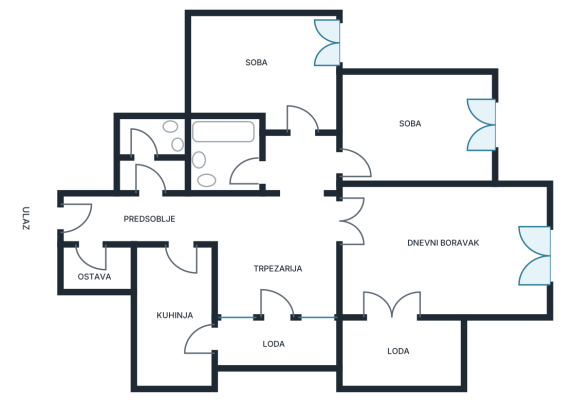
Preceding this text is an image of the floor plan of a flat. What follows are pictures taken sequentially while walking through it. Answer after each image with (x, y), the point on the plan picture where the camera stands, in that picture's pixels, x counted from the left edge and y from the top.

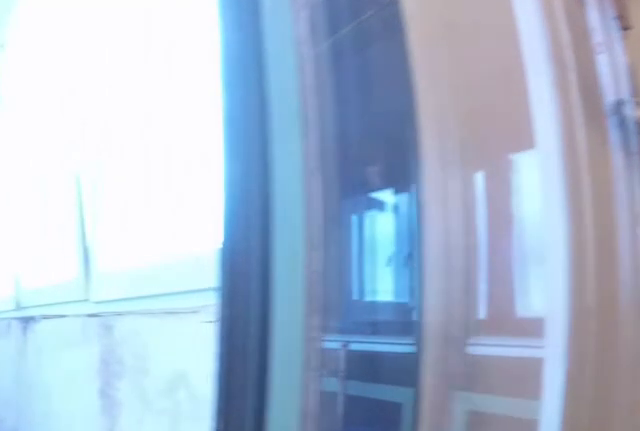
(197, 342)
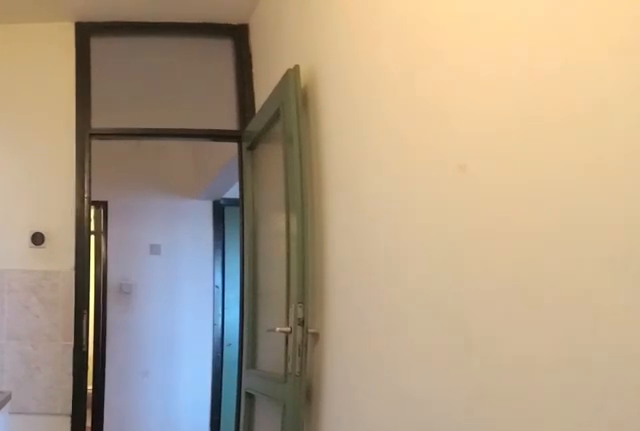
(176, 369)
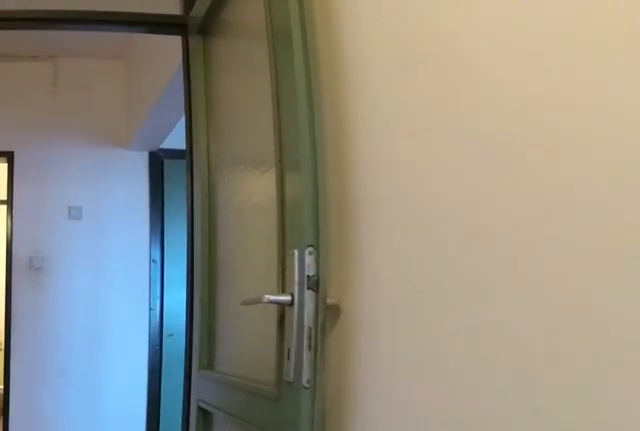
(180, 330)
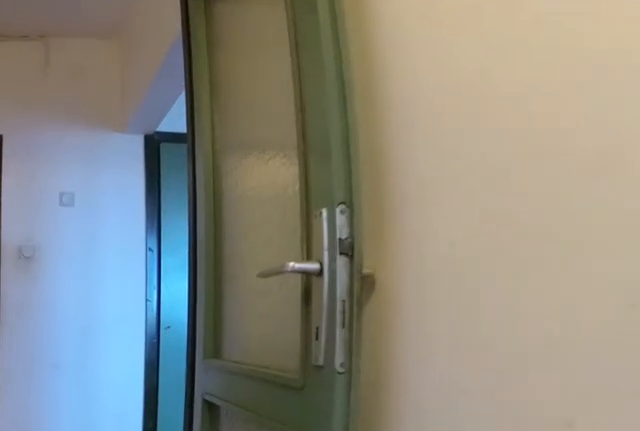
(180, 323)
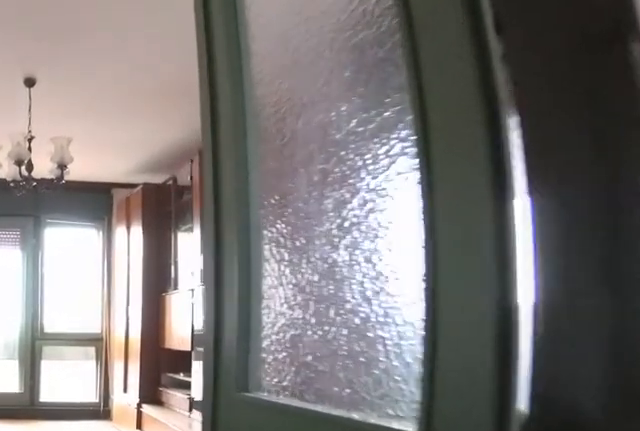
(275, 220)
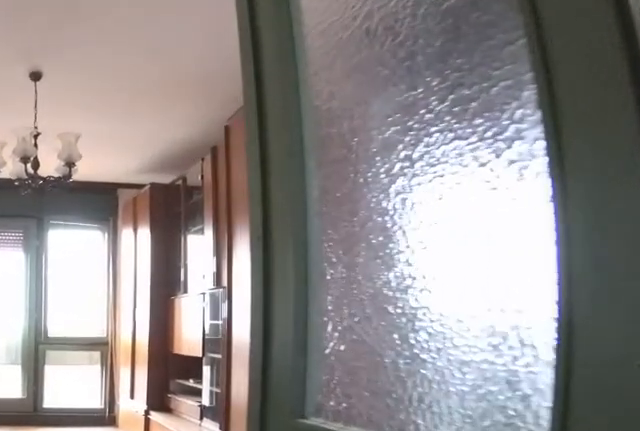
(279, 220)
